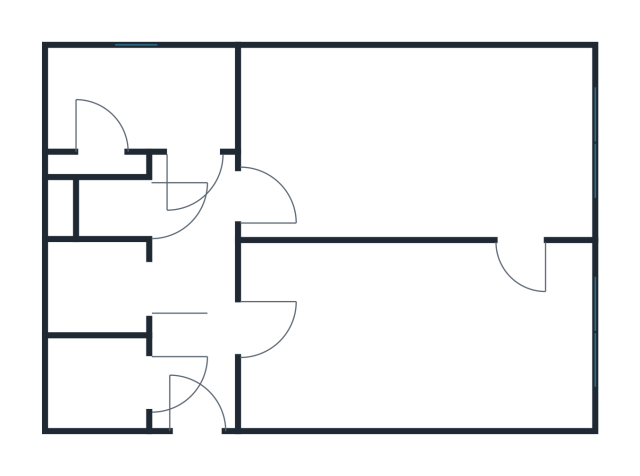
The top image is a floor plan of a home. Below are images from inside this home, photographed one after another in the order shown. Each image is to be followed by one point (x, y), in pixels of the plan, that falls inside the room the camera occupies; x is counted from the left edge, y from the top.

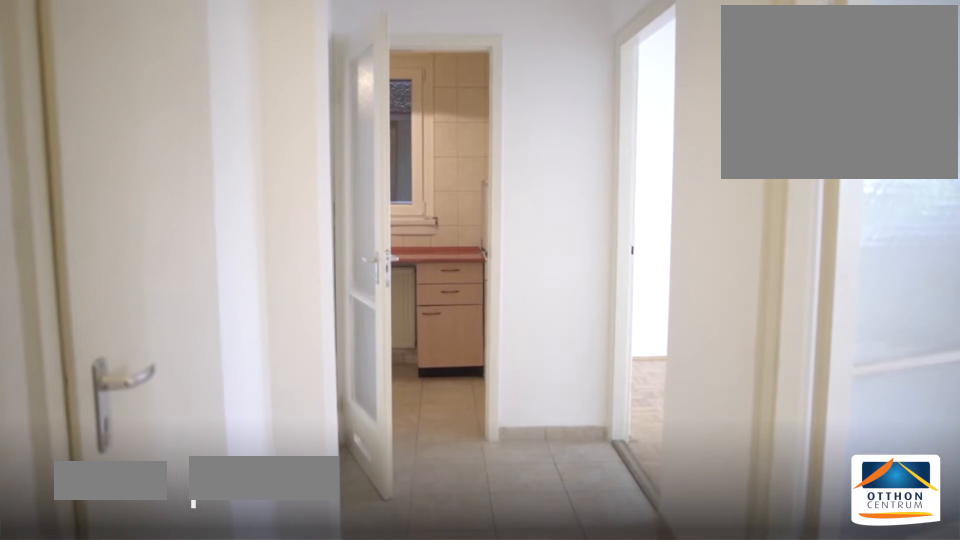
(197, 385)
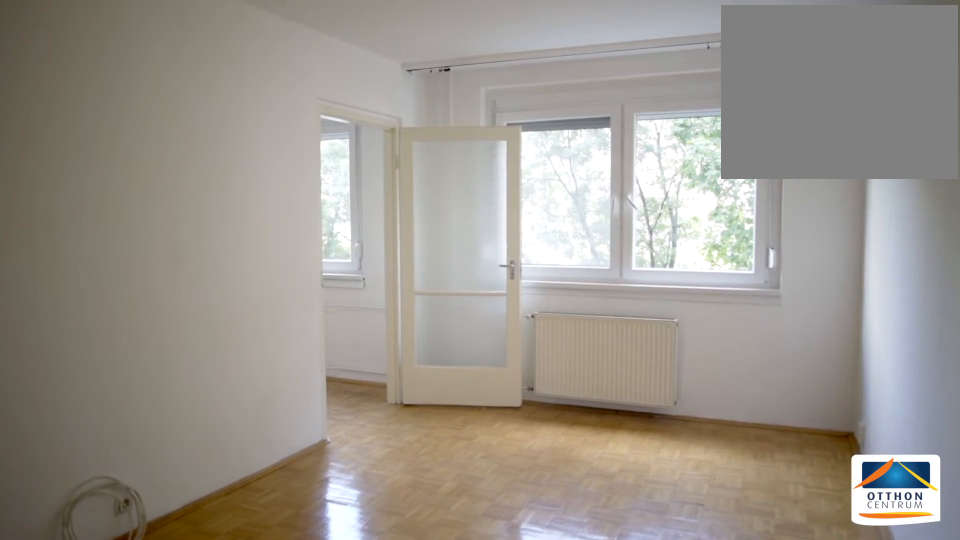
(403, 342)
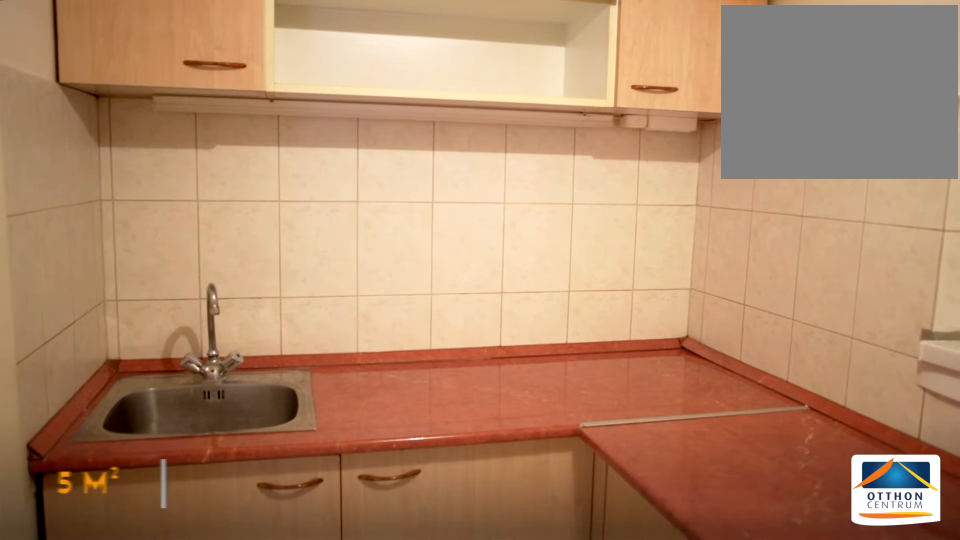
(153, 101)
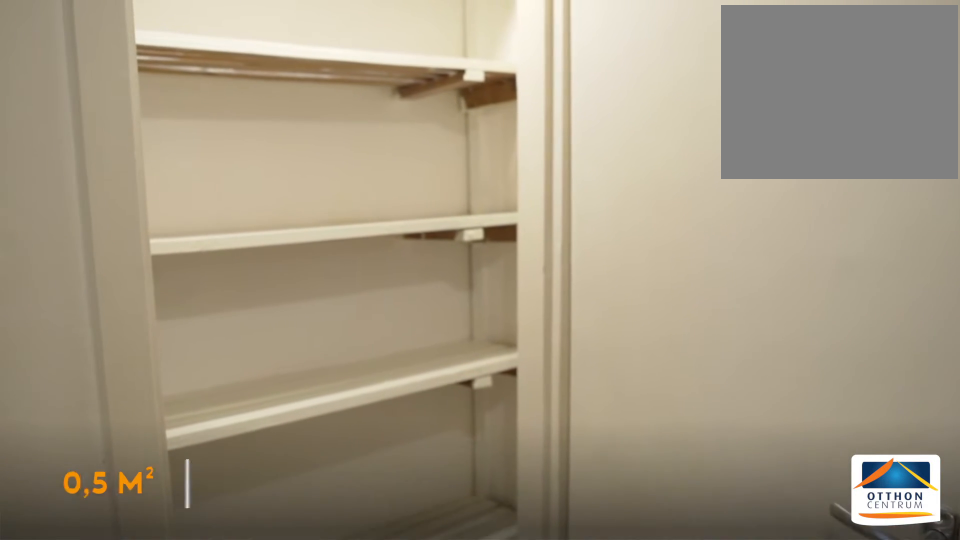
(106, 150)
